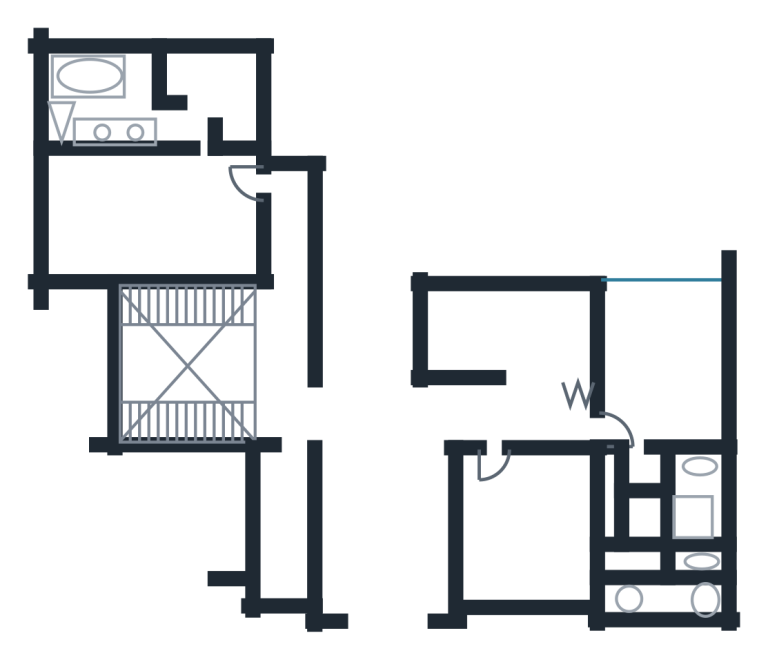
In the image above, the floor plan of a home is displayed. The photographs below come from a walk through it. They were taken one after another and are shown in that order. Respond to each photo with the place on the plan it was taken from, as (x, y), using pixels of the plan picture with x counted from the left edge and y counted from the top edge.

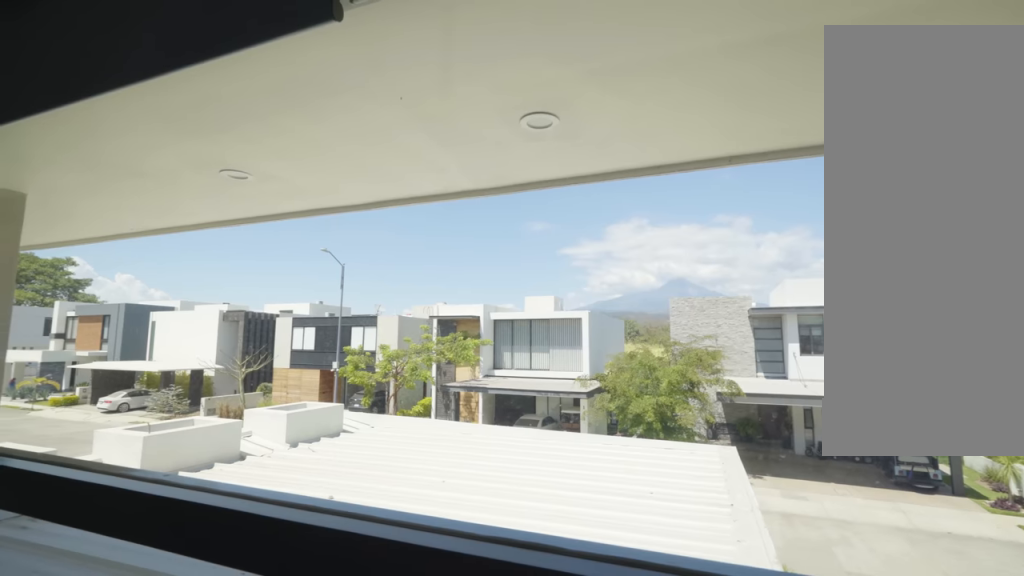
(529, 586)
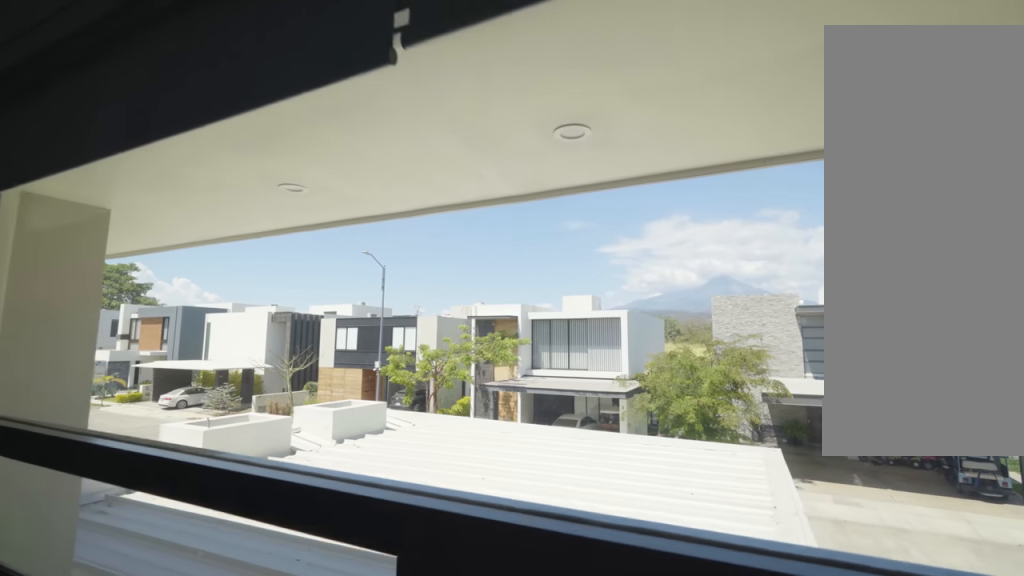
(527, 586)
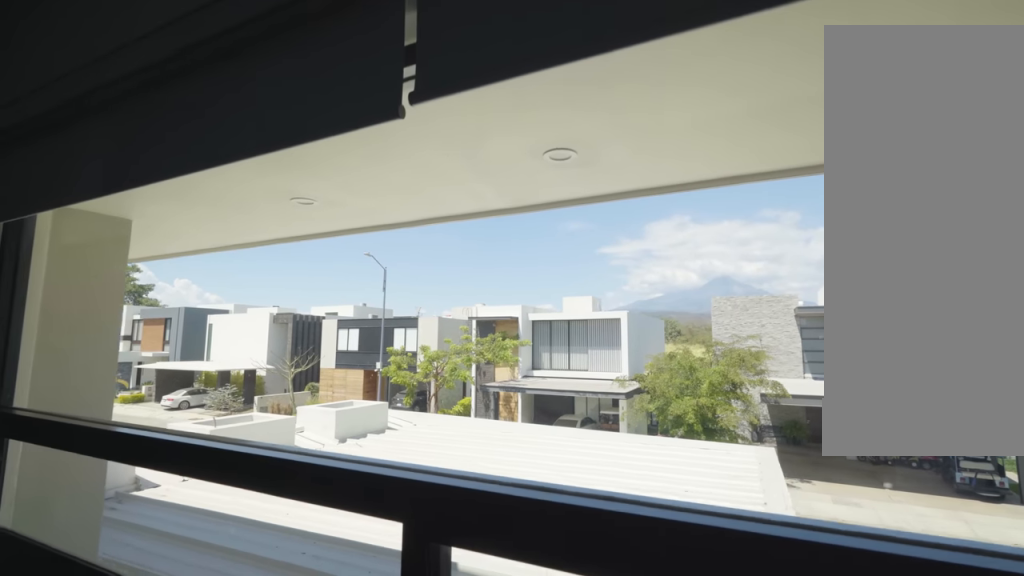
(527, 586)
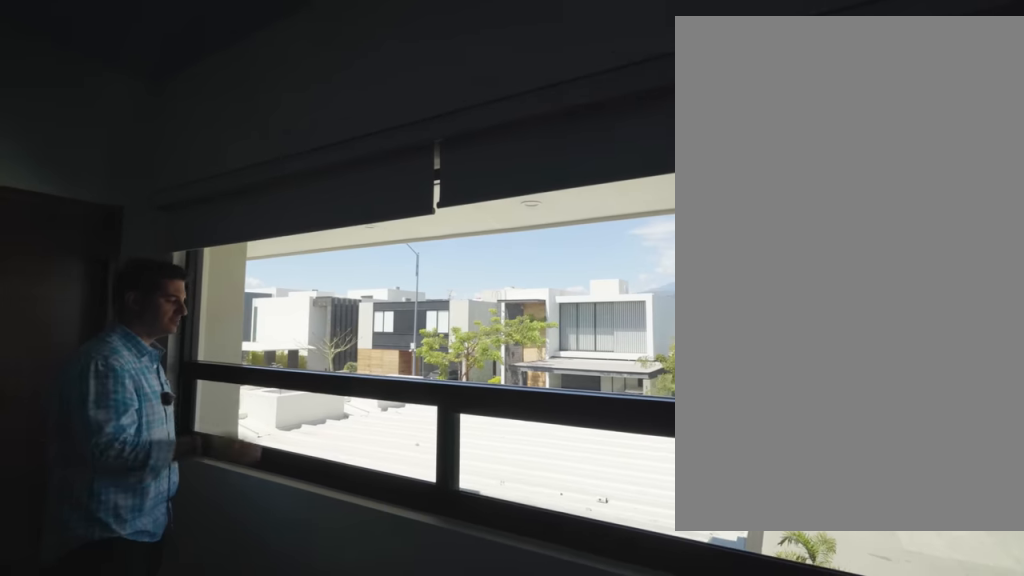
(527, 586)
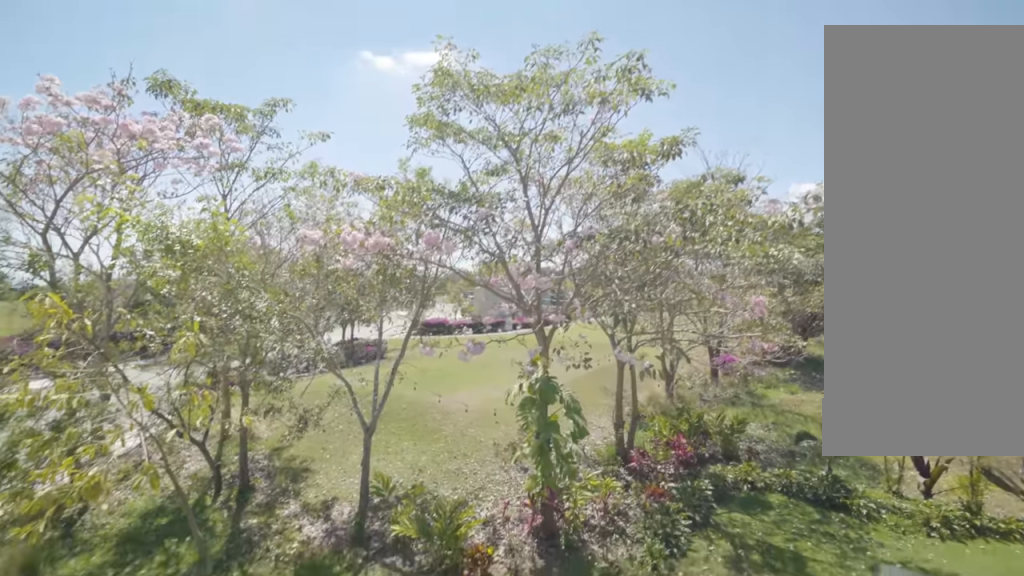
(299, 65)
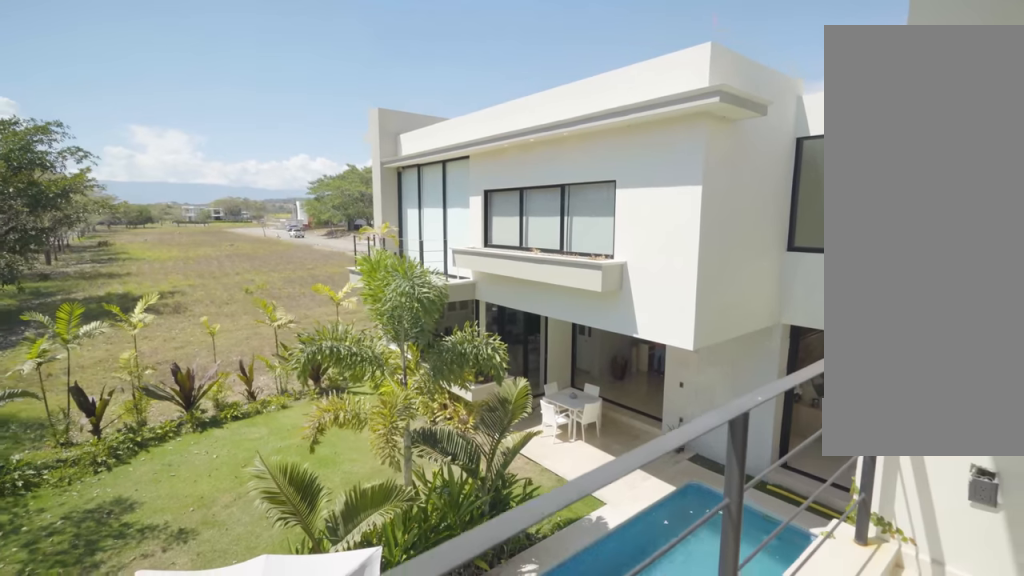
(312, 122)
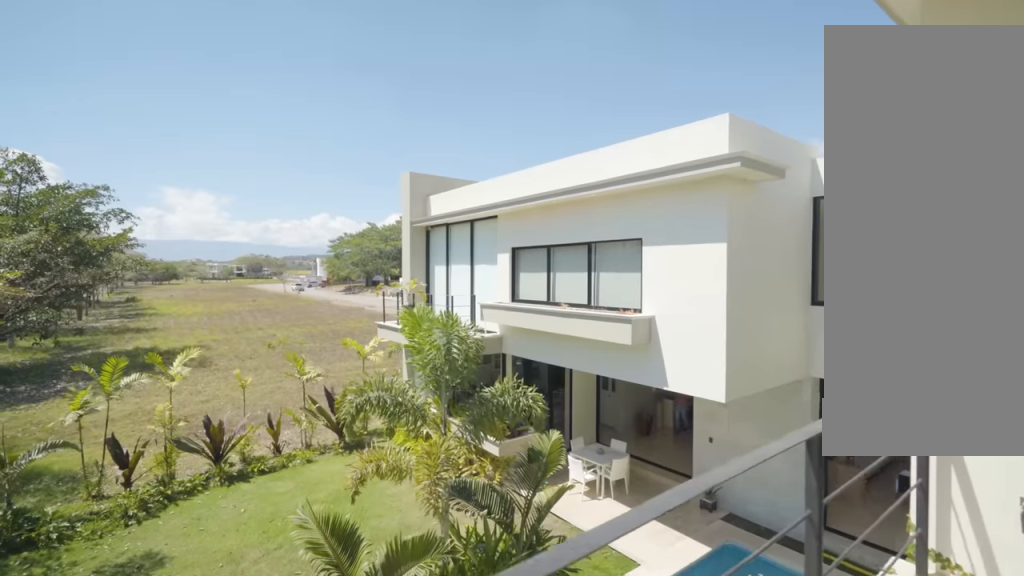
(310, 120)
